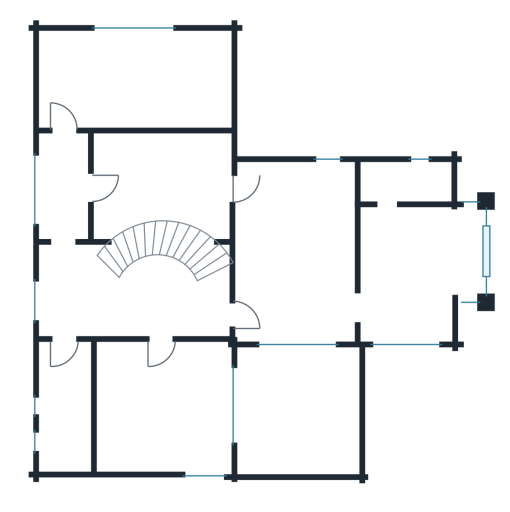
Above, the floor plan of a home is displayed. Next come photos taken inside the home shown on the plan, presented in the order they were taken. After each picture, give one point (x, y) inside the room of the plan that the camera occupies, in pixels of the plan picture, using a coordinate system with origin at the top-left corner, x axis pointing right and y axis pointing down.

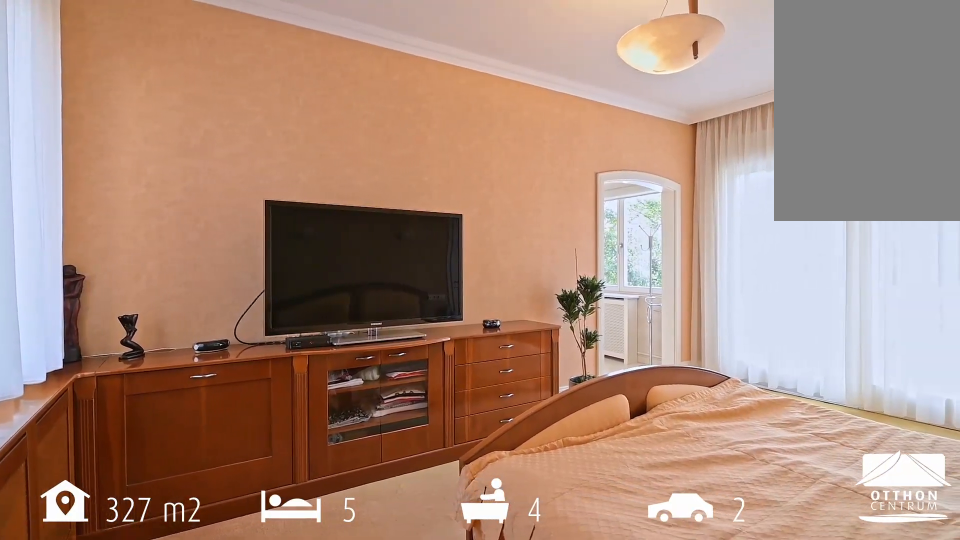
(296, 258)
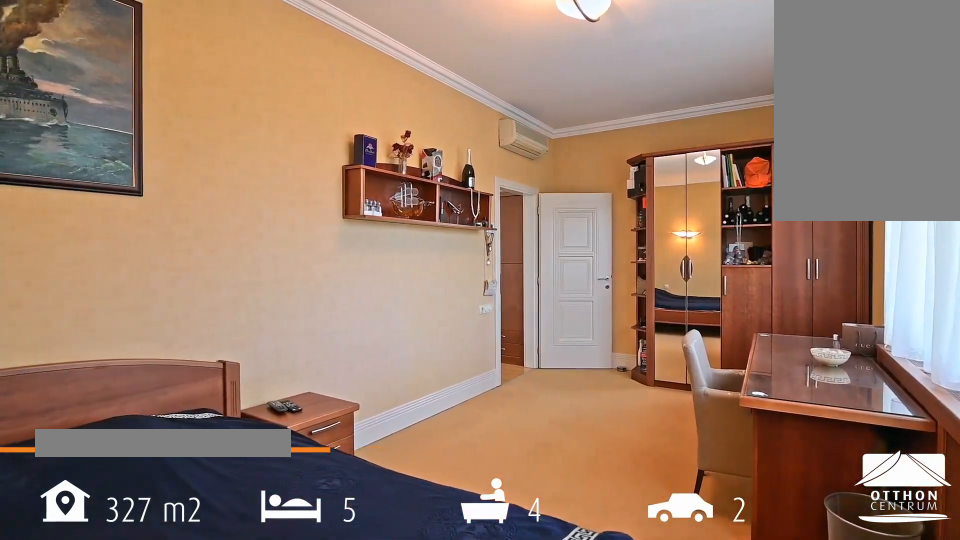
(135, 80)
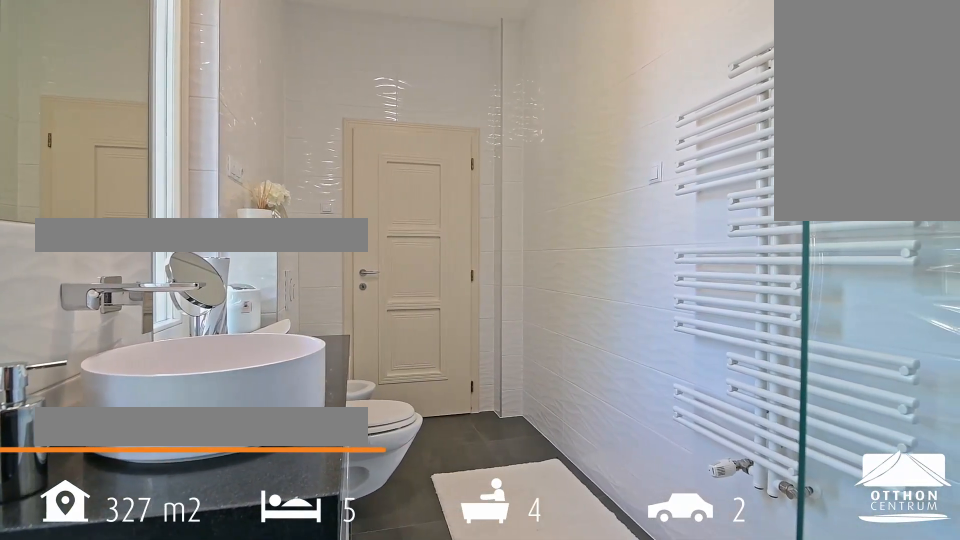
(67, 411)
